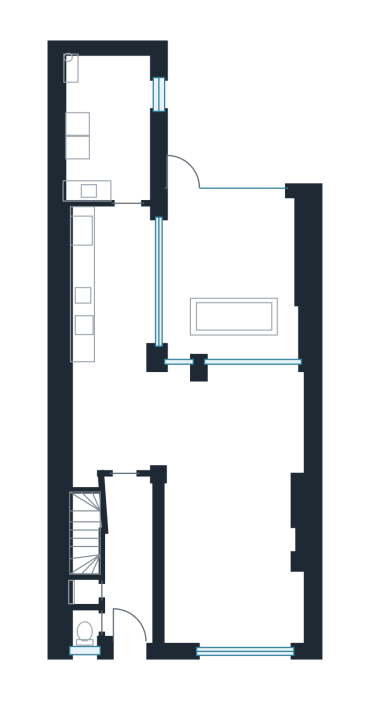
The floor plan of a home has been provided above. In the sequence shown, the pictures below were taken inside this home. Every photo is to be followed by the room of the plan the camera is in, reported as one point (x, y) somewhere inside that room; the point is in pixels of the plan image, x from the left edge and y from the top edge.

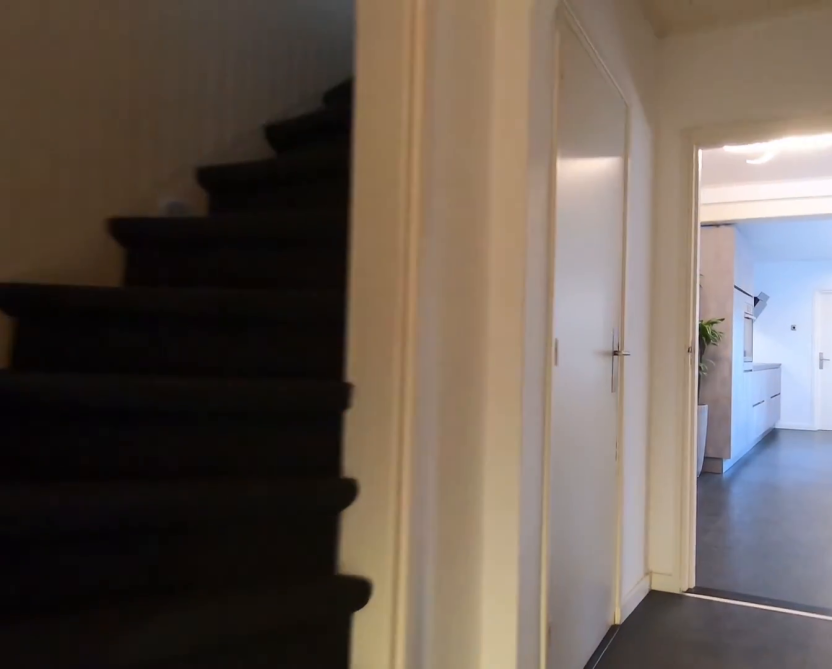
(129, 558)
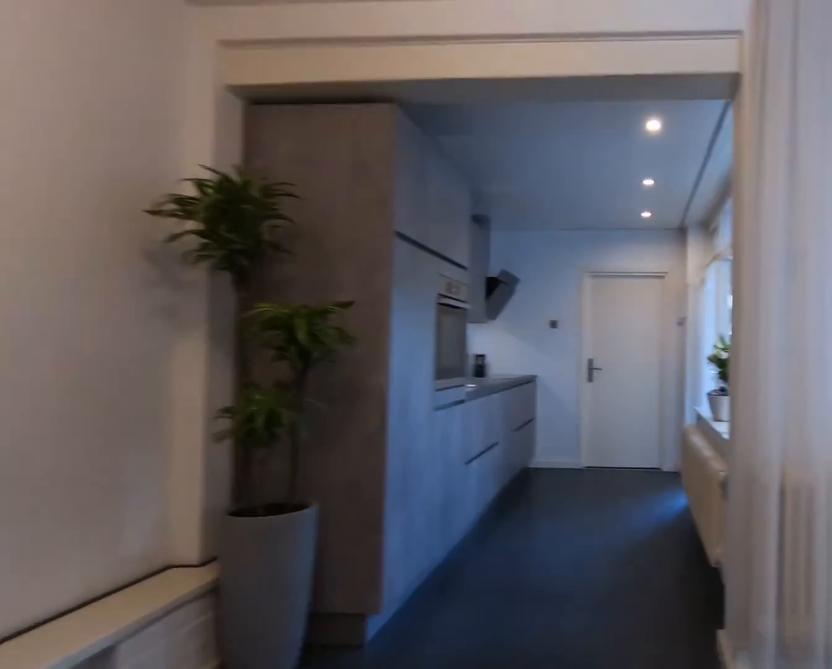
(187, 419)
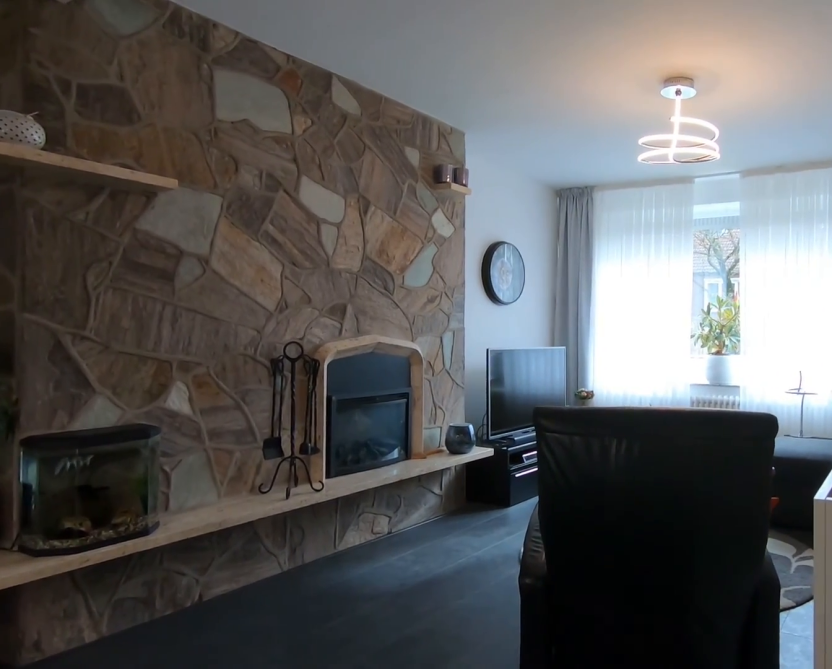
(187, 419)
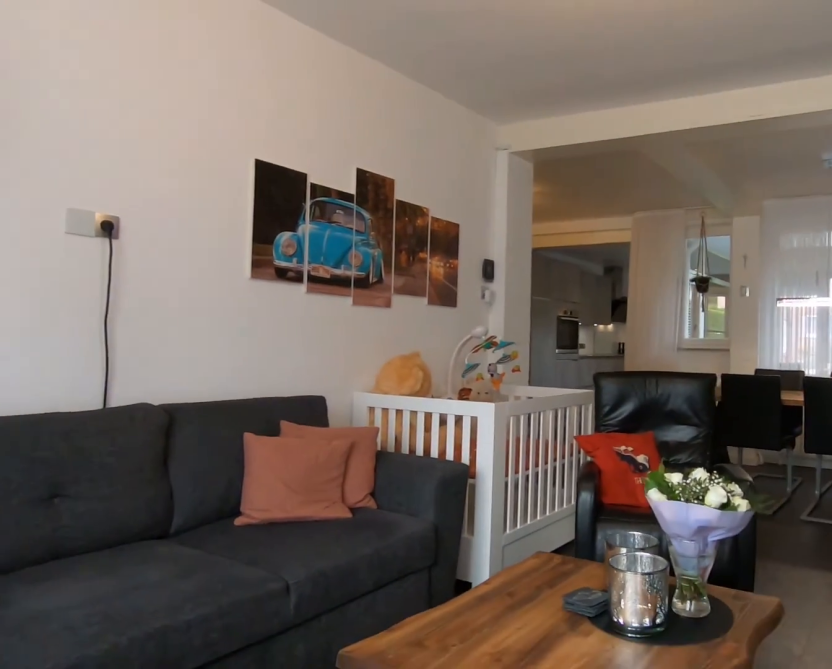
(230, 562)
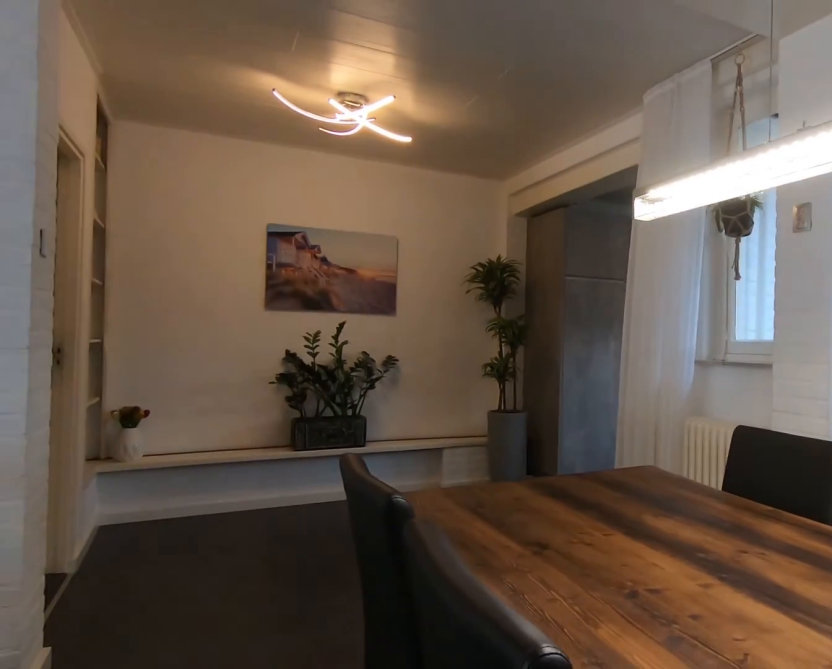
(187, 419)
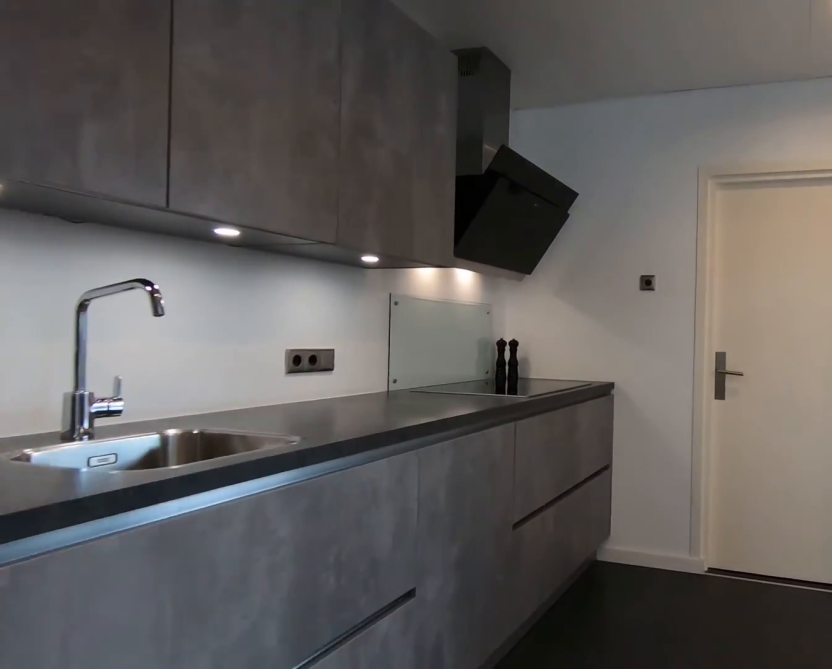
(121, 285)
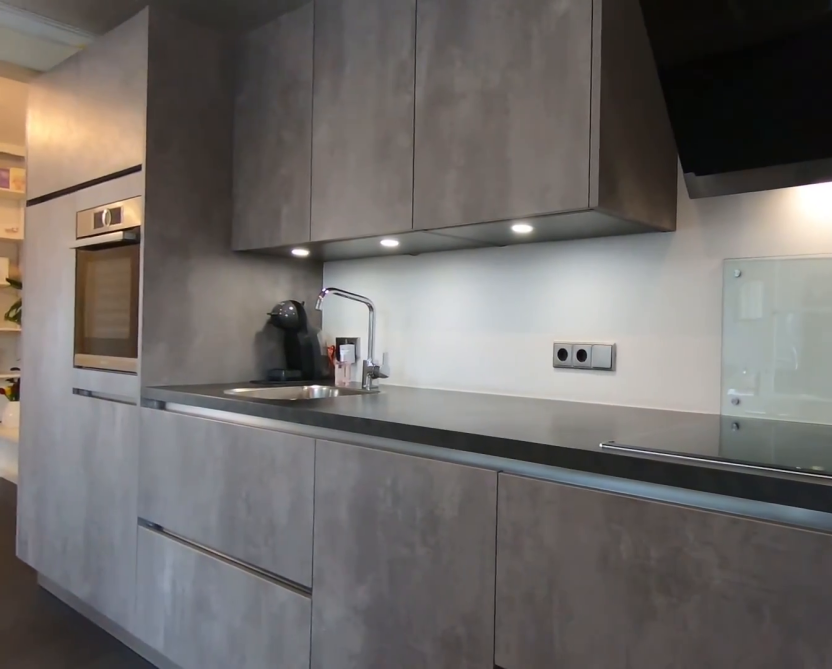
(121, 285)
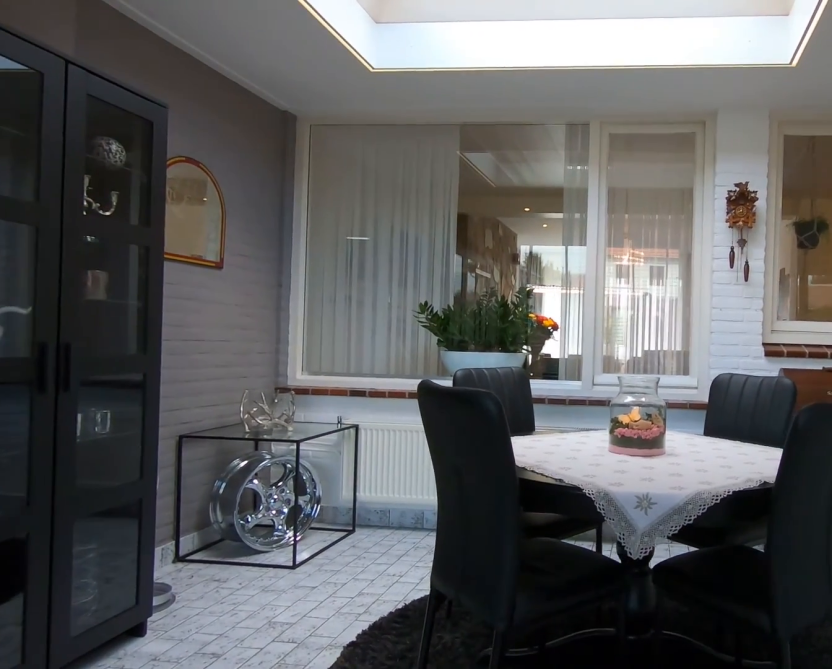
(231, 274)
